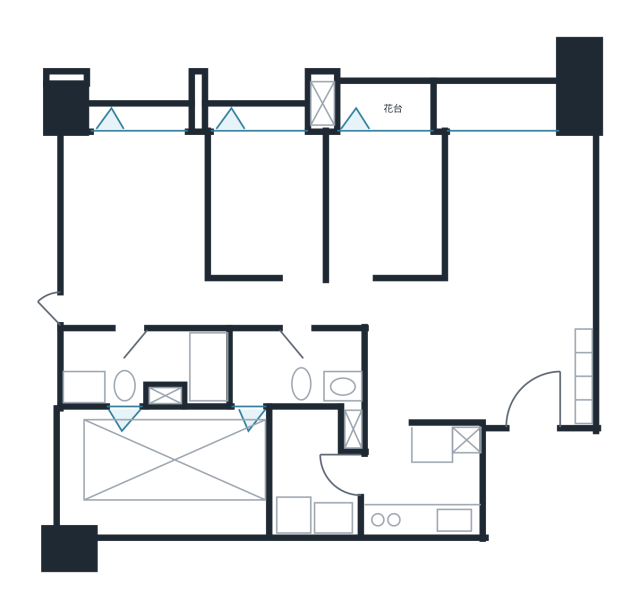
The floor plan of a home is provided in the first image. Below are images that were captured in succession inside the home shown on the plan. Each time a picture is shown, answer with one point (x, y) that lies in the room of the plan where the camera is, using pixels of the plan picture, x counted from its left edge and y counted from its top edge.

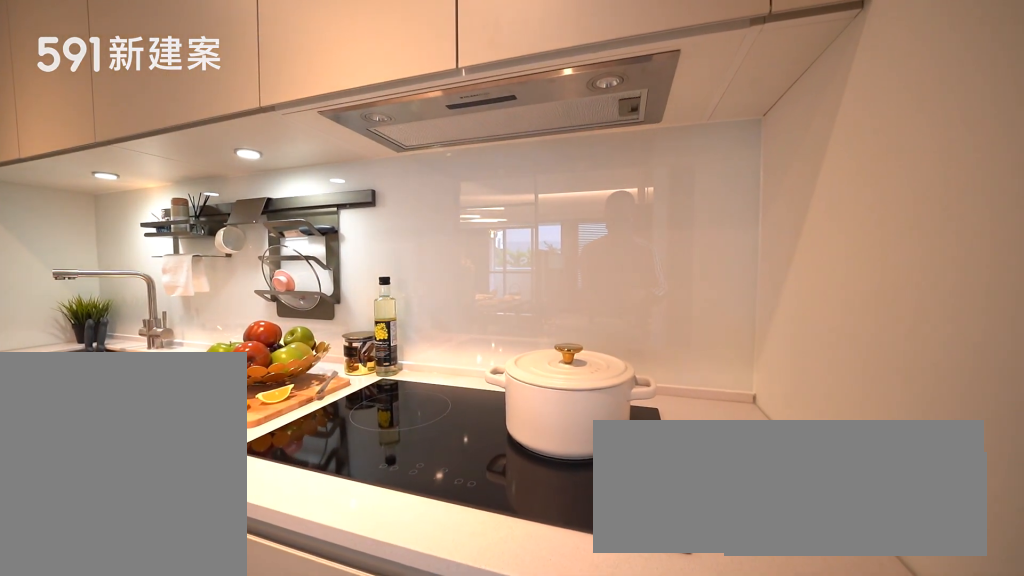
(426, 480)
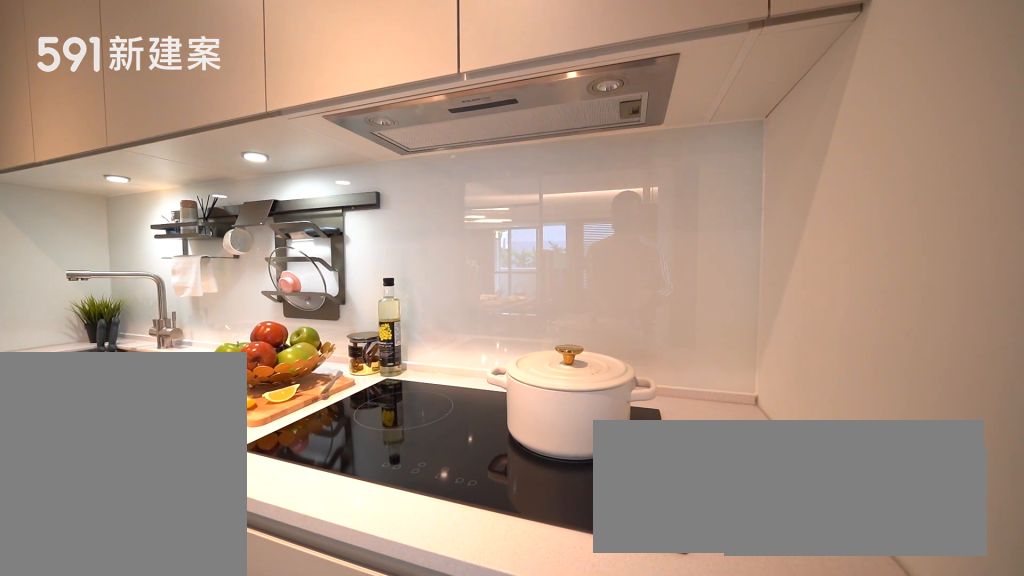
(426, 480)
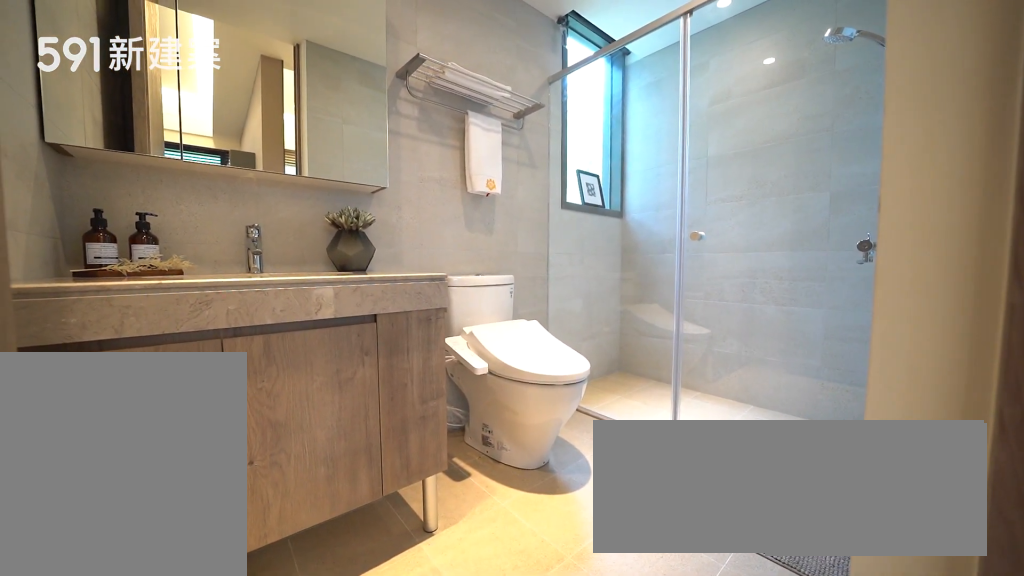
(293, 367)
